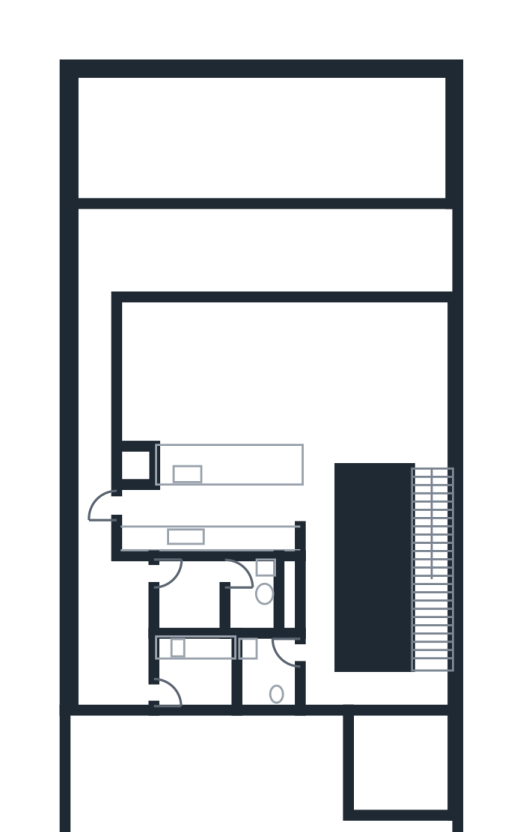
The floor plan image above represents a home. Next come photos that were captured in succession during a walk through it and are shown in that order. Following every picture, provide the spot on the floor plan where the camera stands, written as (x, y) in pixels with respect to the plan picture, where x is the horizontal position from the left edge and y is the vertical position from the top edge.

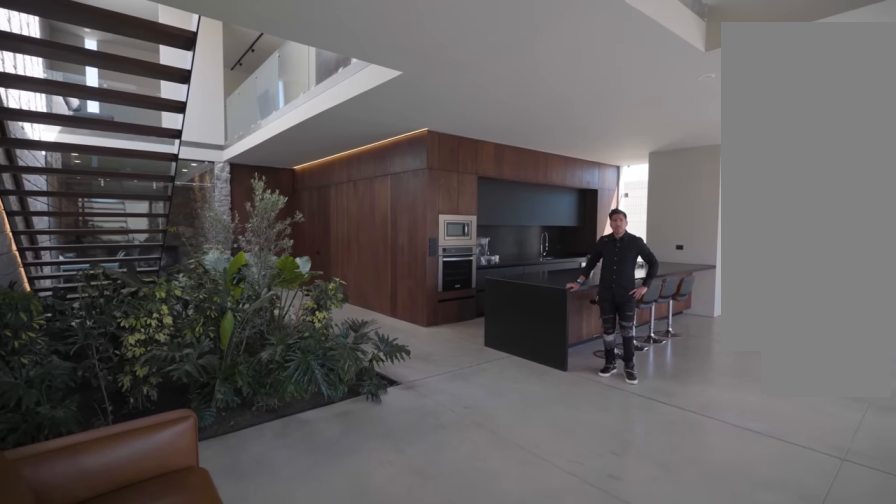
(349, 330)
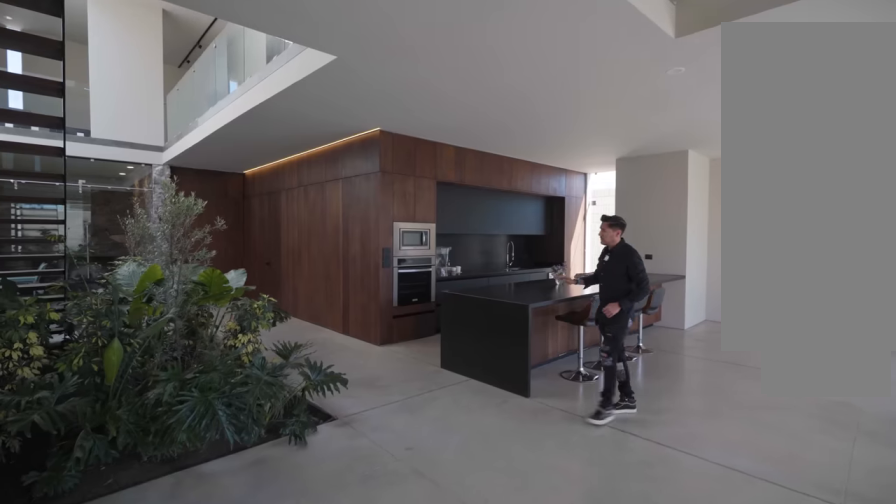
(378, 362)
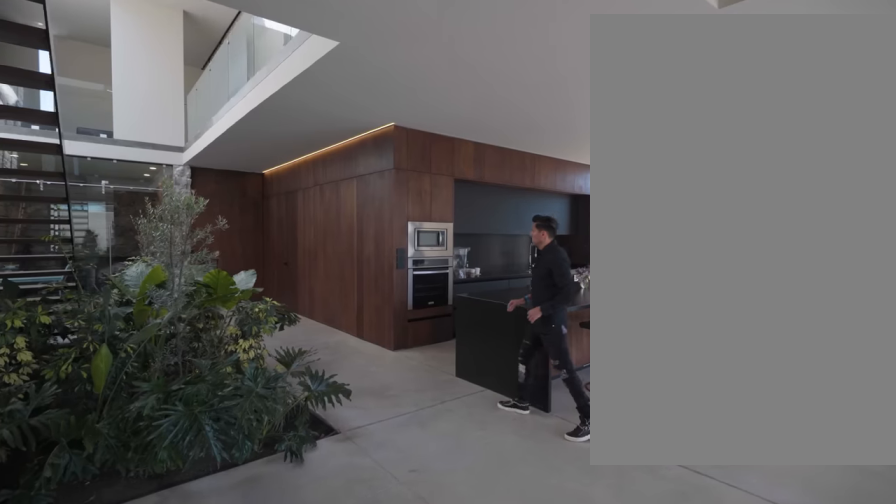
(376, 364)
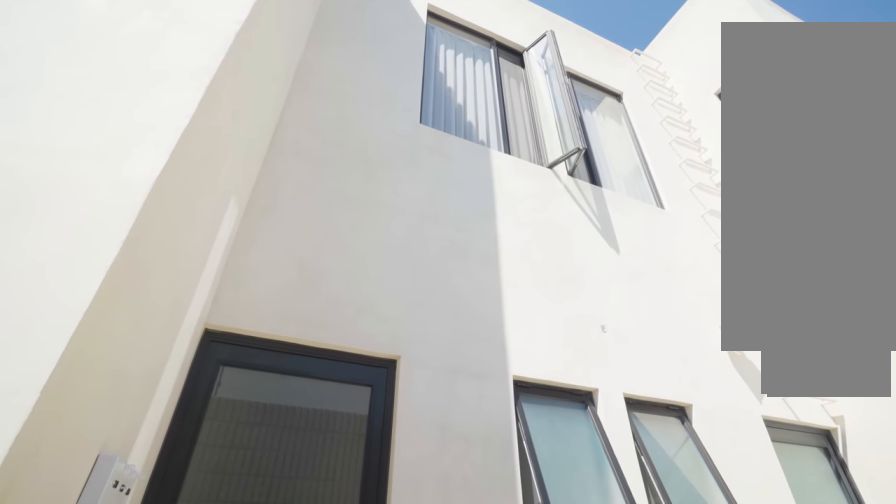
(97, 598)
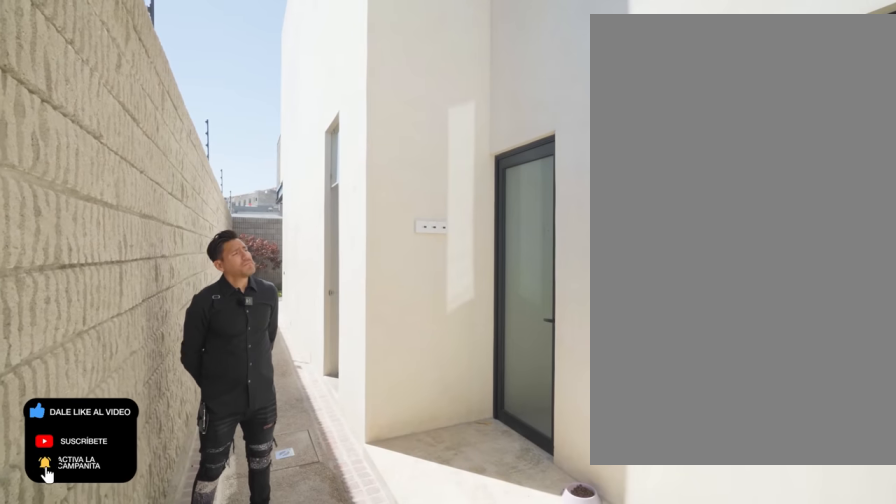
(116, 675)
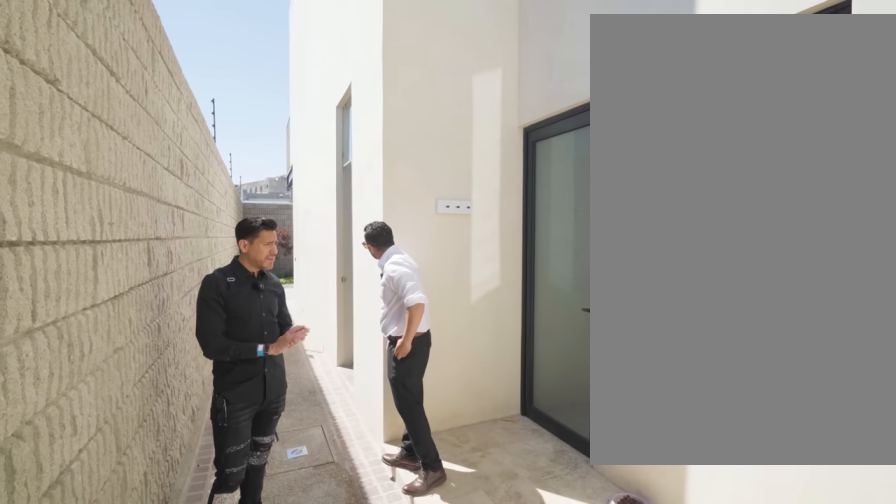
(101, 671)
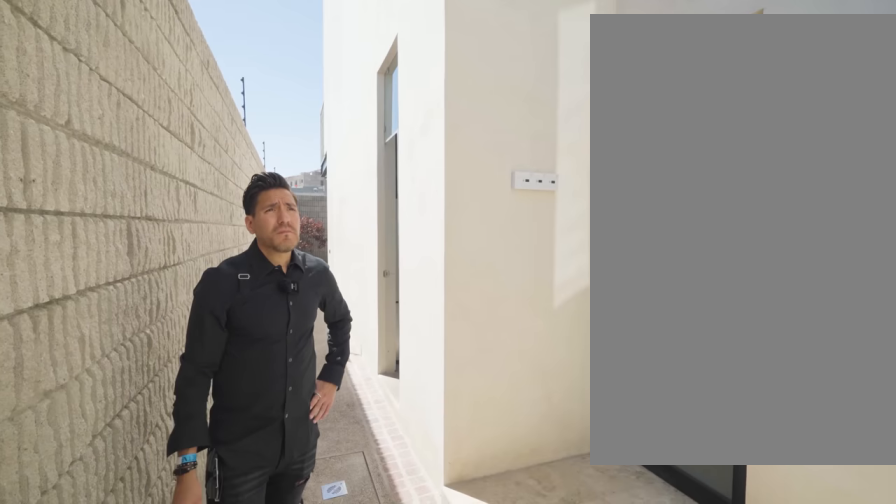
(91, 634)
